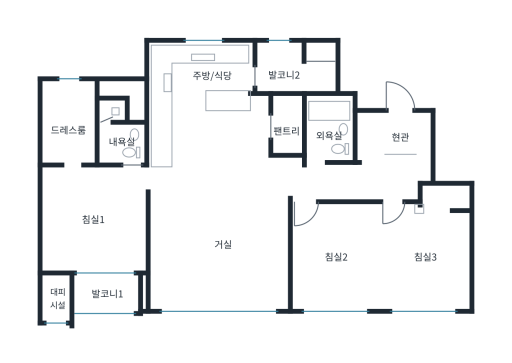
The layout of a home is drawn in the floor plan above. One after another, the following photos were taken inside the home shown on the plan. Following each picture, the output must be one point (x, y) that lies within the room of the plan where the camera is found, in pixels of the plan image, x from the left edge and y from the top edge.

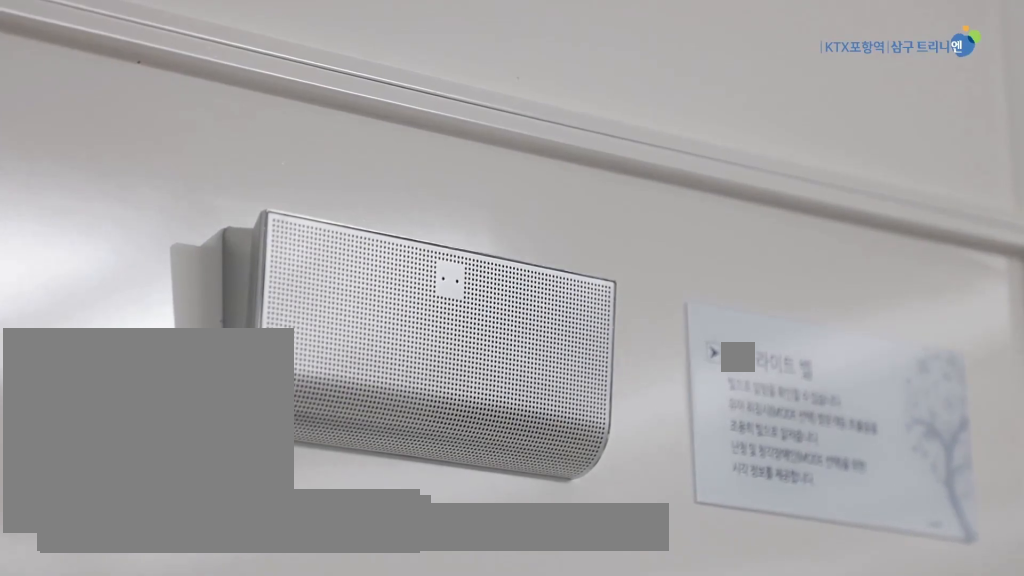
(219, 253)
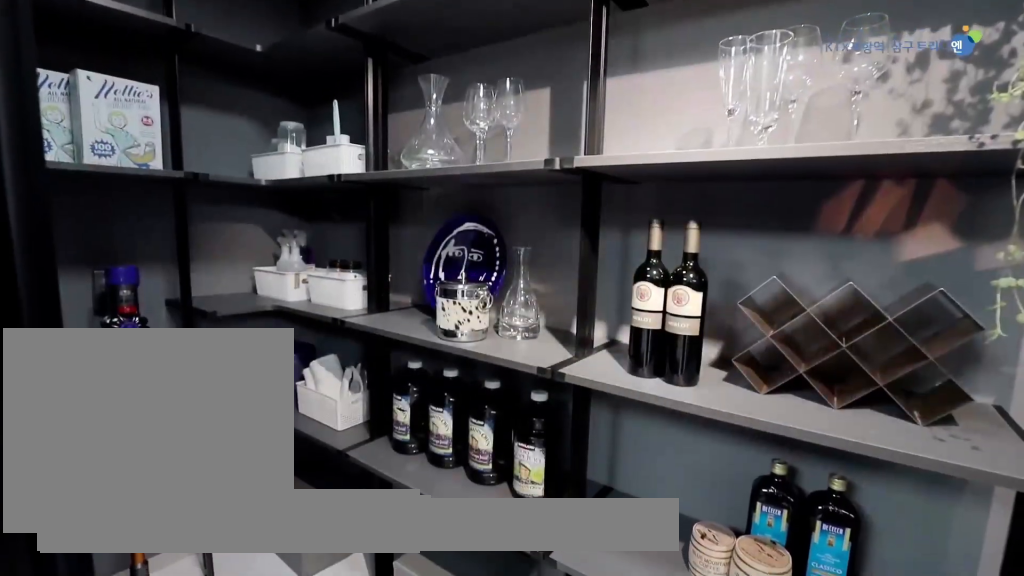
(287, 129)
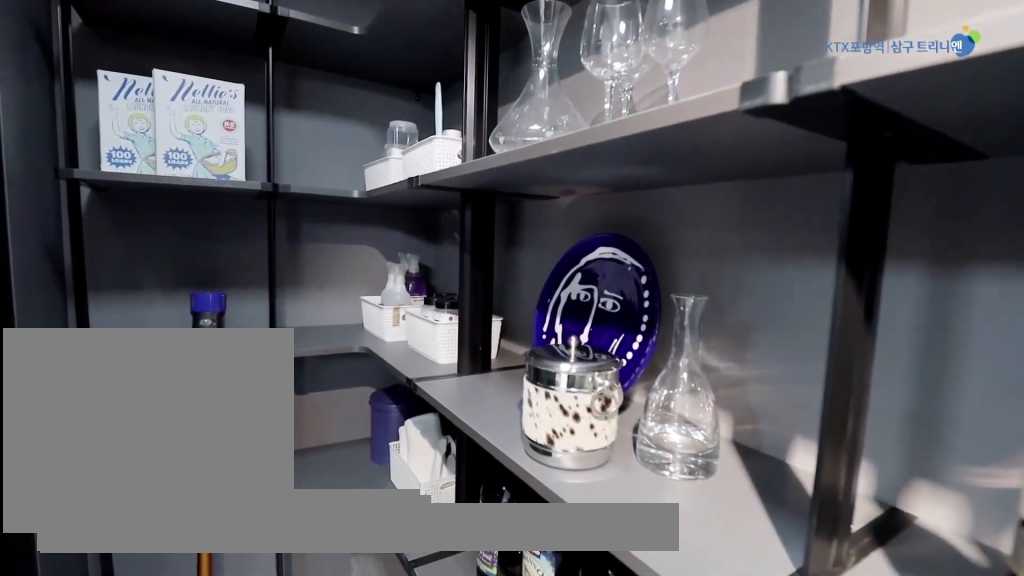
(287, 129)
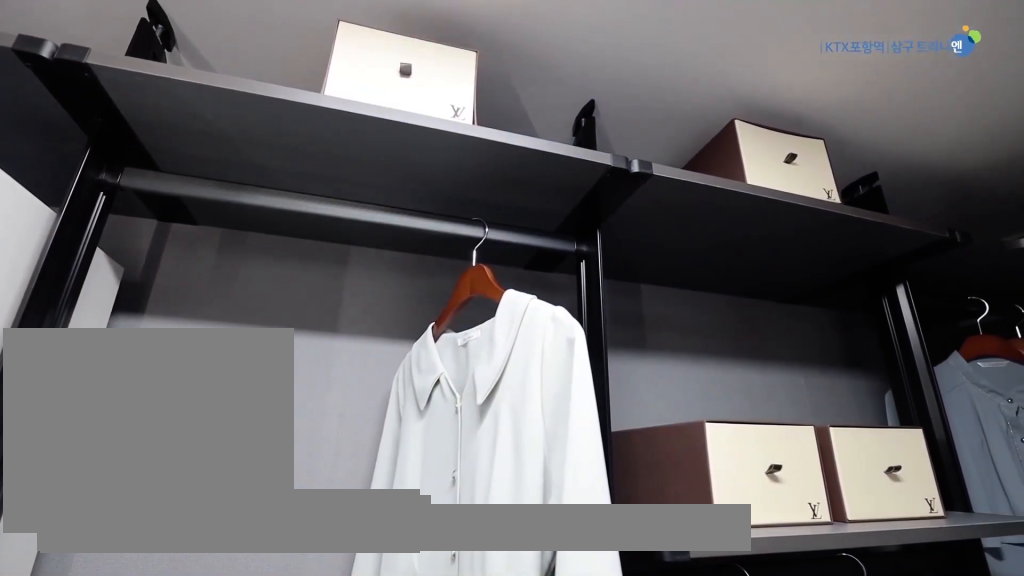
(67, 124)
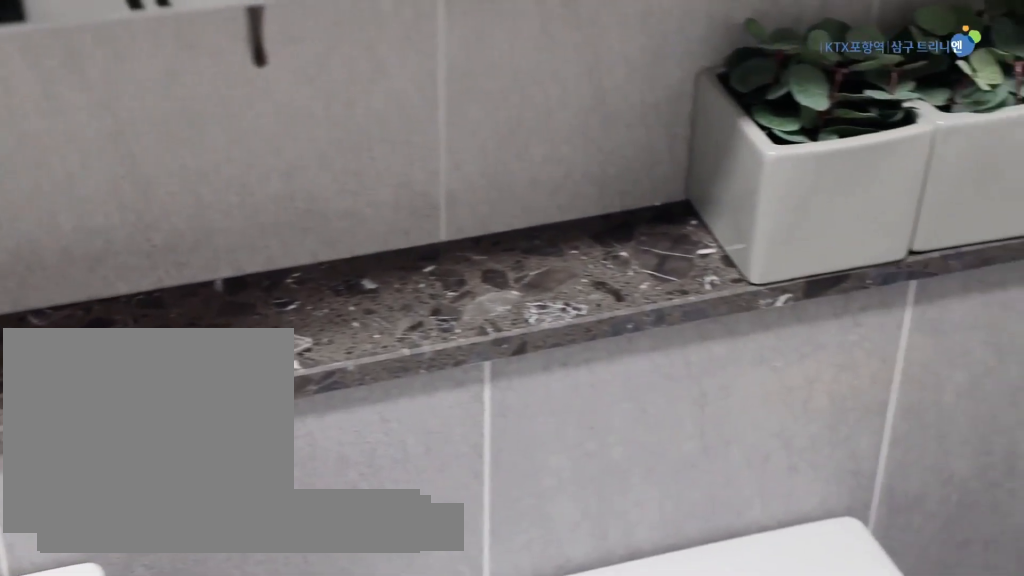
(117, 133)
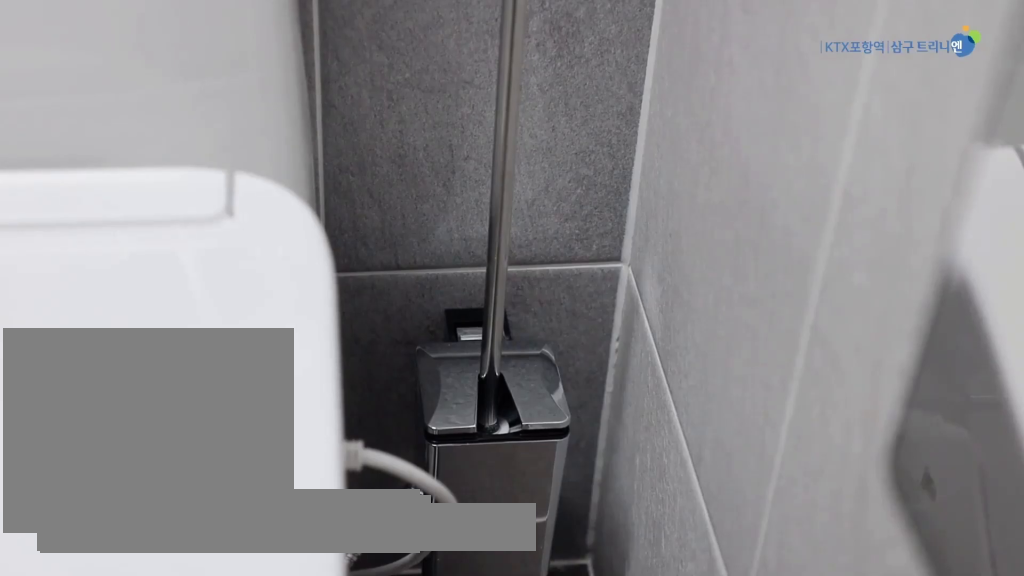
(118, 132)
